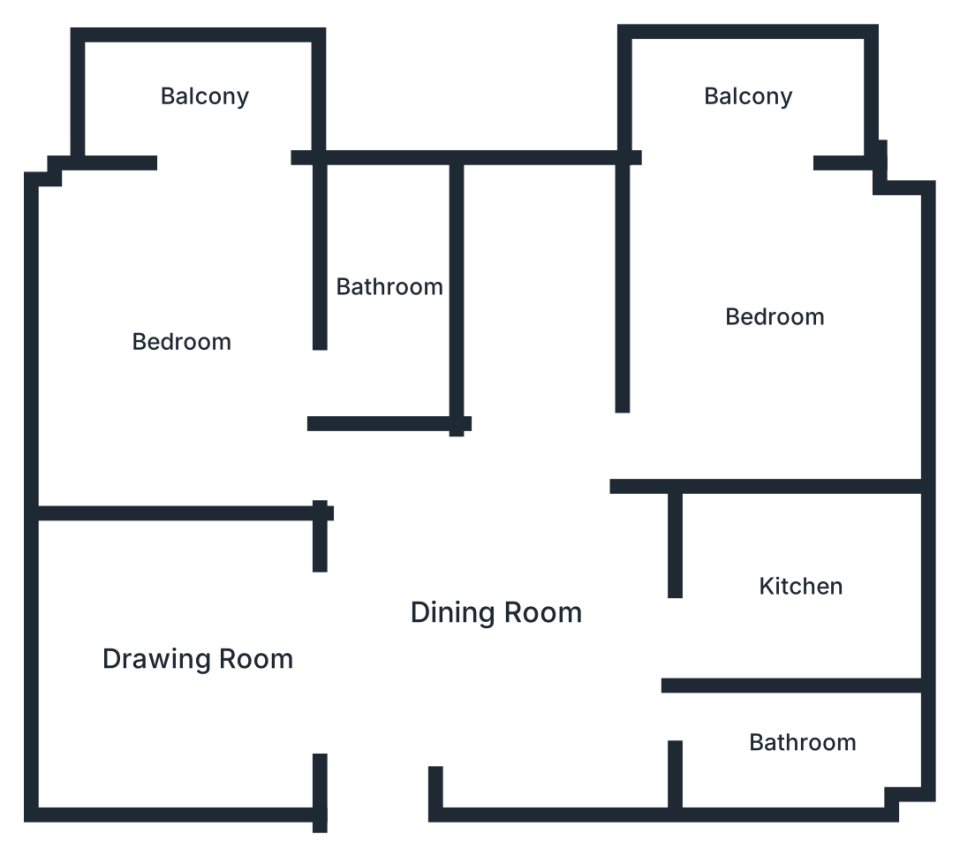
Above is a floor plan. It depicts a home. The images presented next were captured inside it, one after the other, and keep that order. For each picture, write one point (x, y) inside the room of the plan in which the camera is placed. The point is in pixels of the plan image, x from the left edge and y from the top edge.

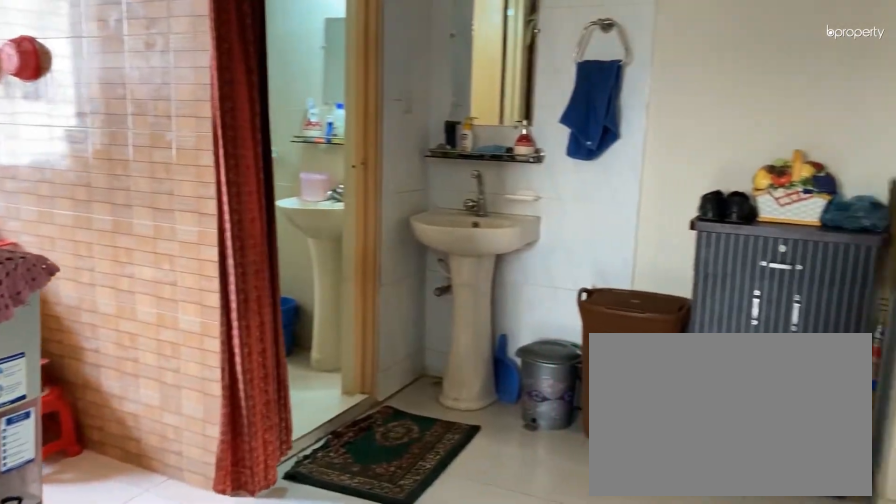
(501, 610)
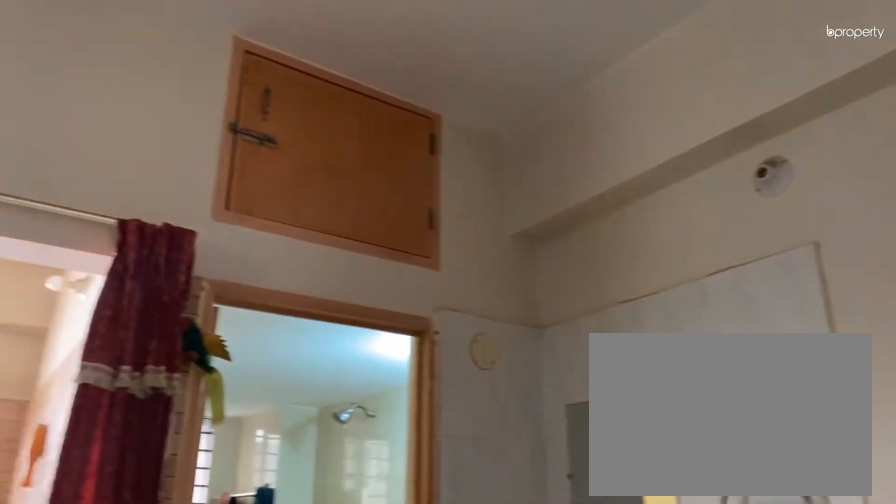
(493, 616)
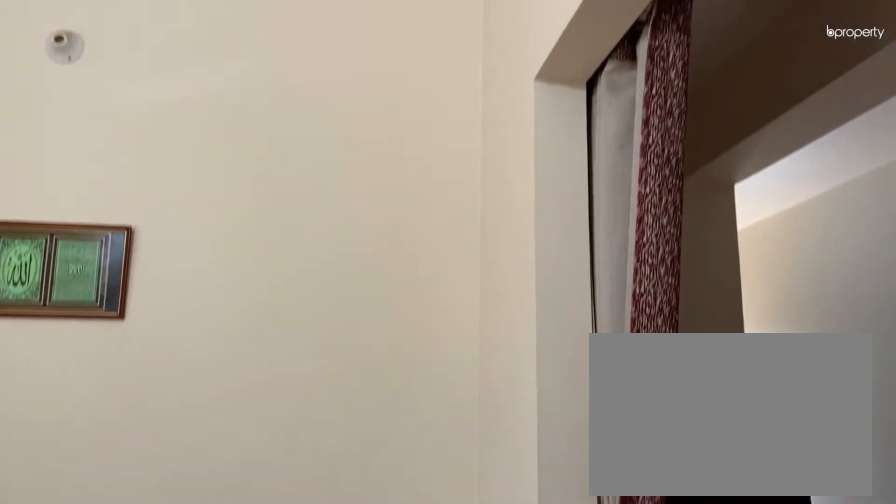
(193, 655)
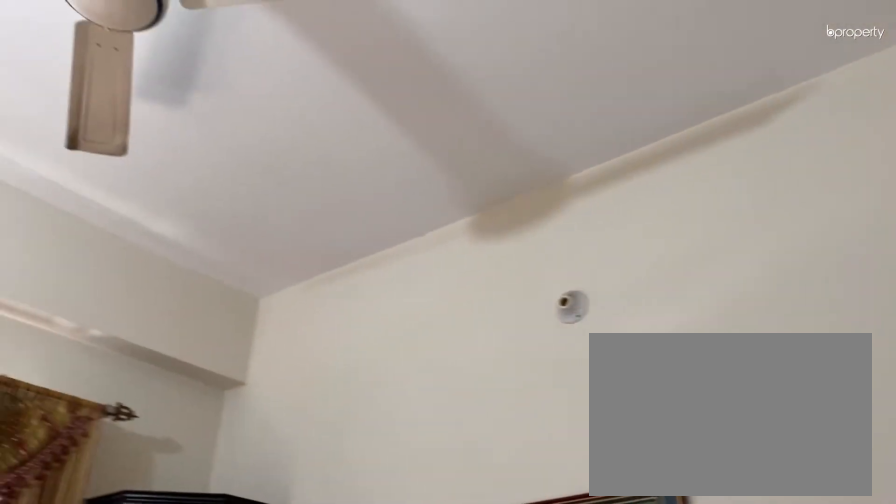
(193, 655)
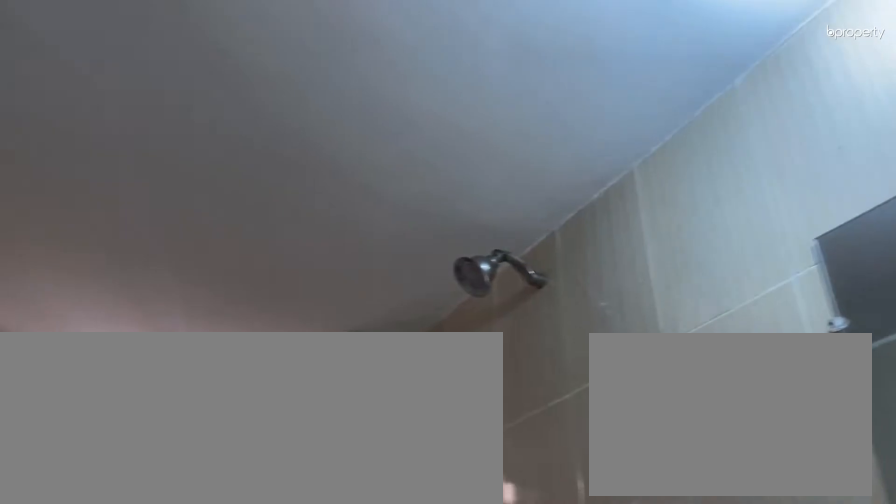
(802, 744)
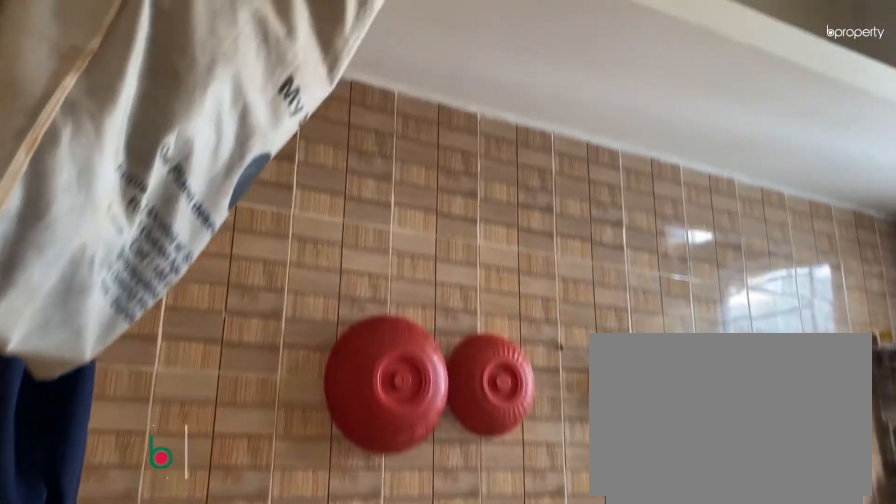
(802, 587)
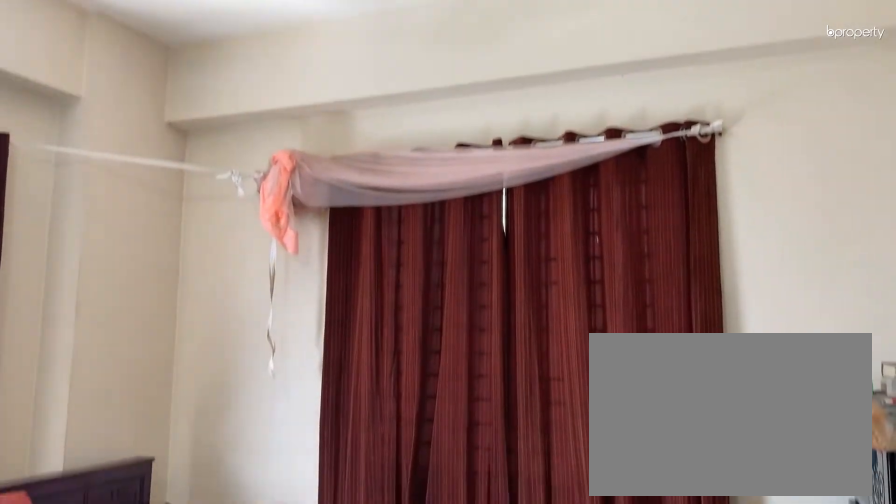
(773, 318)
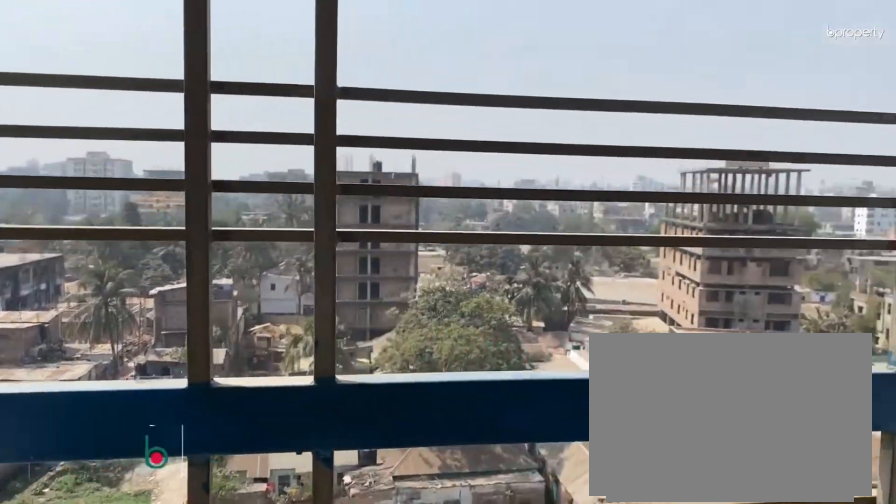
(752, 99)
